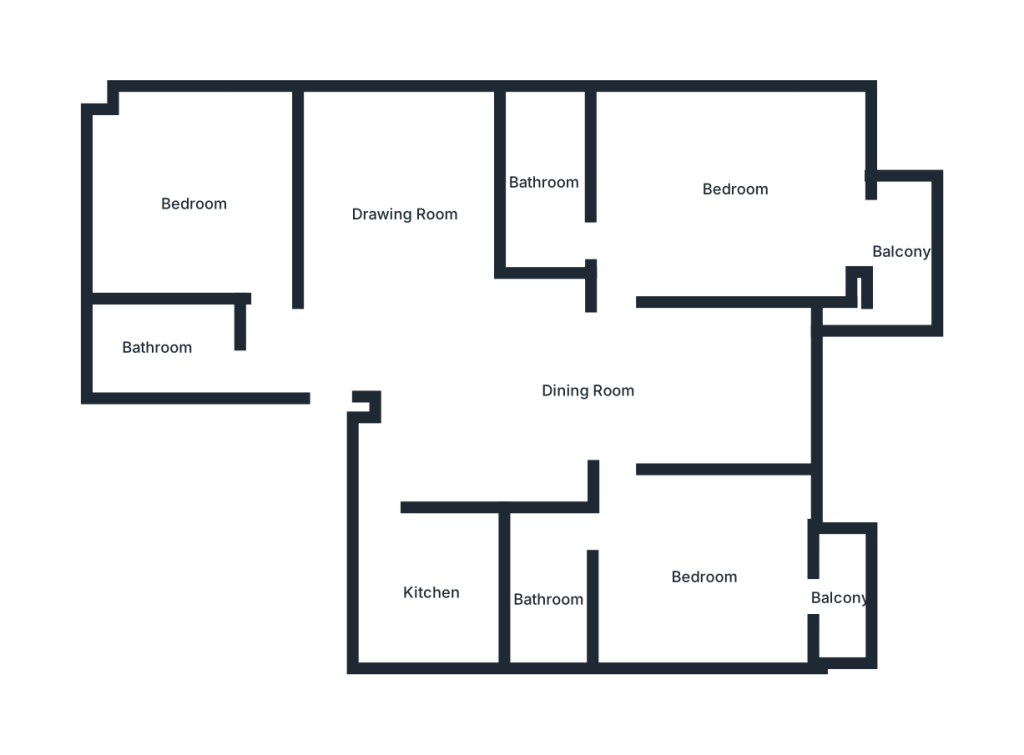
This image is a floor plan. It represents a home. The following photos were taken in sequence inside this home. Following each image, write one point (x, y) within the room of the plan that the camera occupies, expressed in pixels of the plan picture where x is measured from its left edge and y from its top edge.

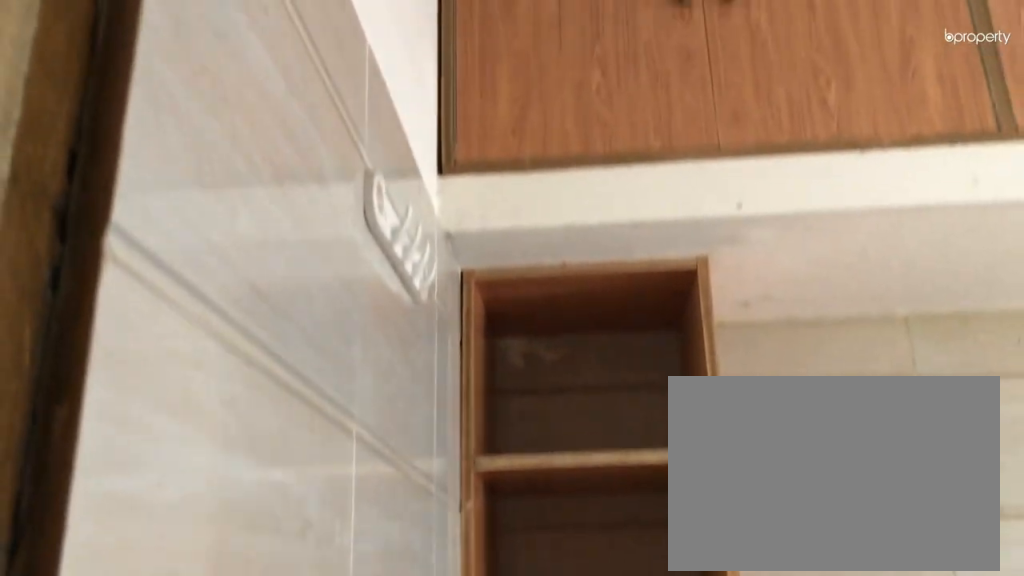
(433, 594)
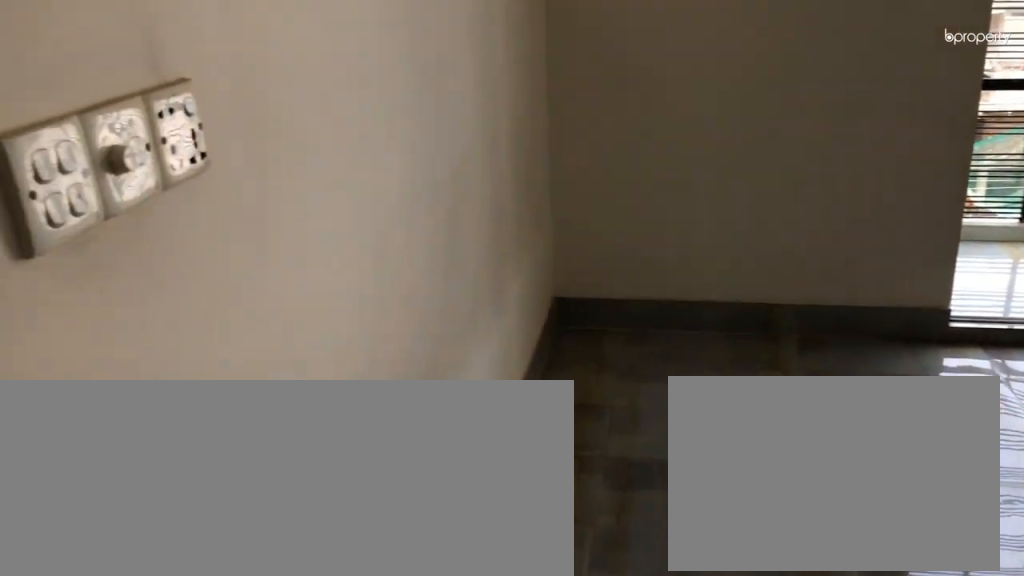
(706, 577)
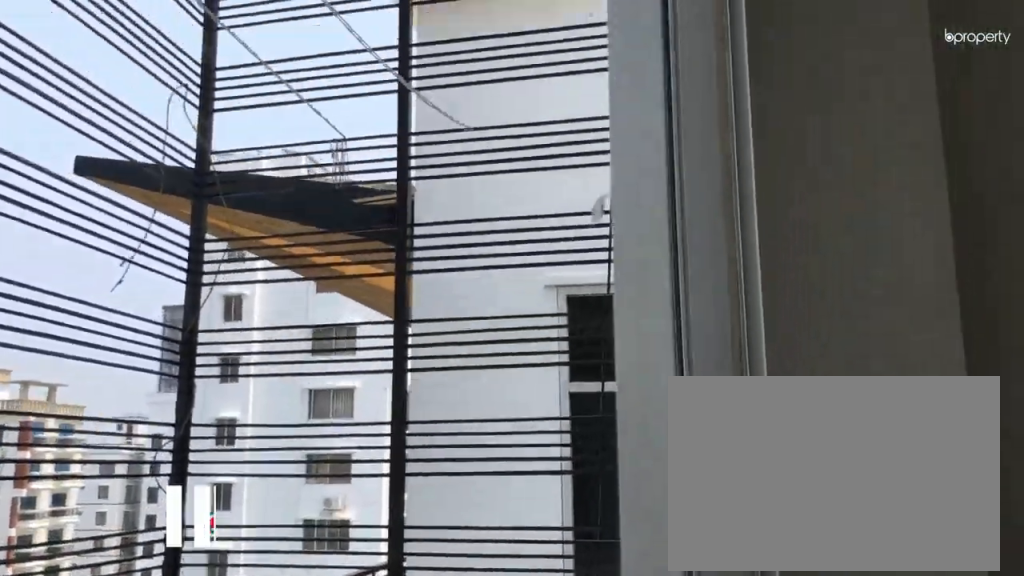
(845, 599)
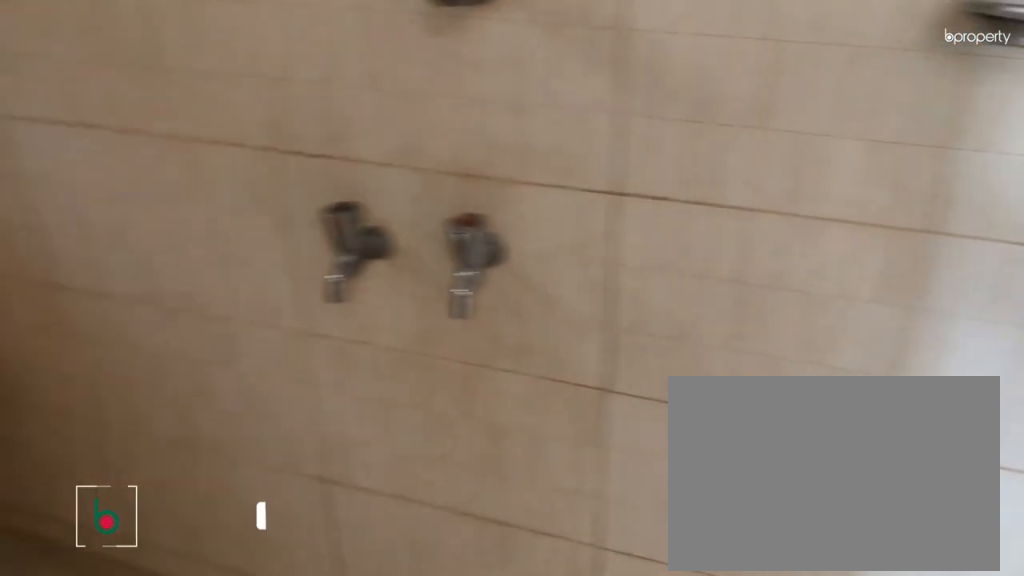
(550, 601)
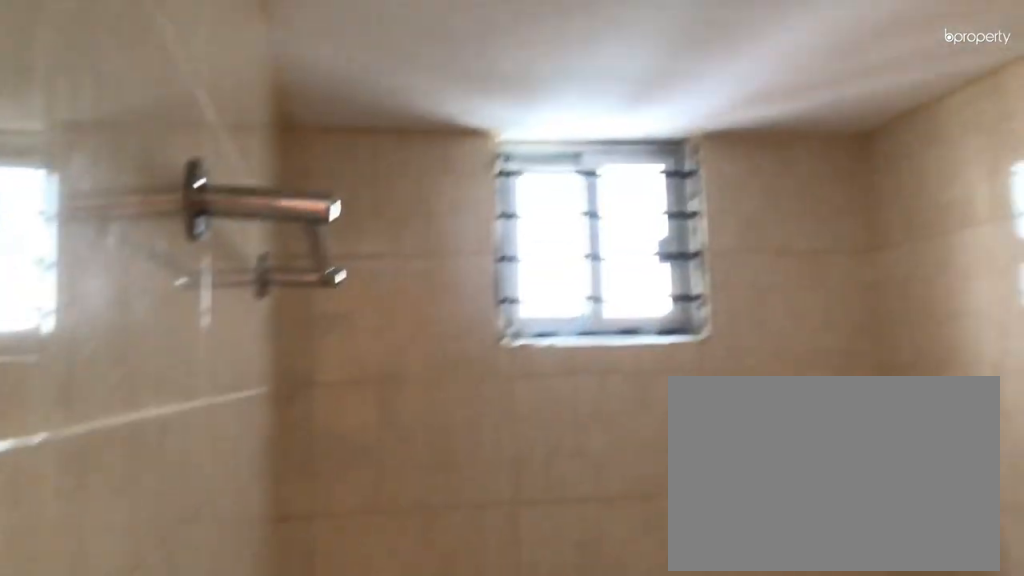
(550, 601)
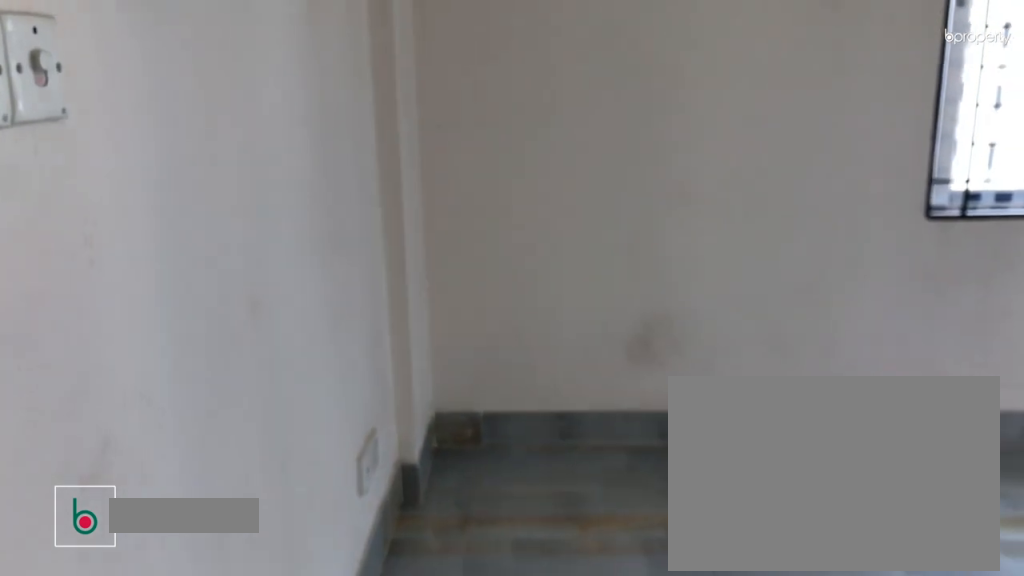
(736, 190)
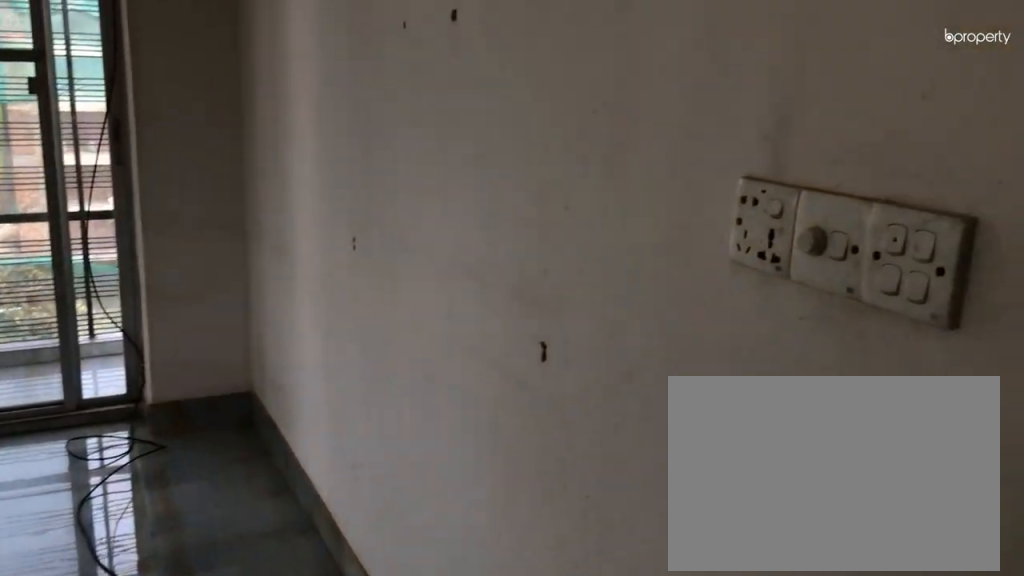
(736, 190)
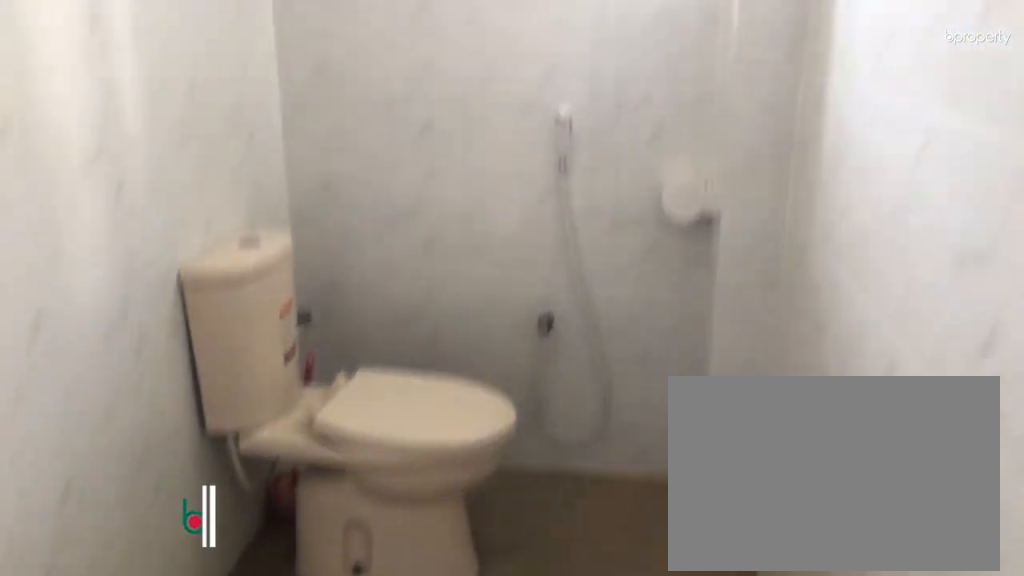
(545, 184)
